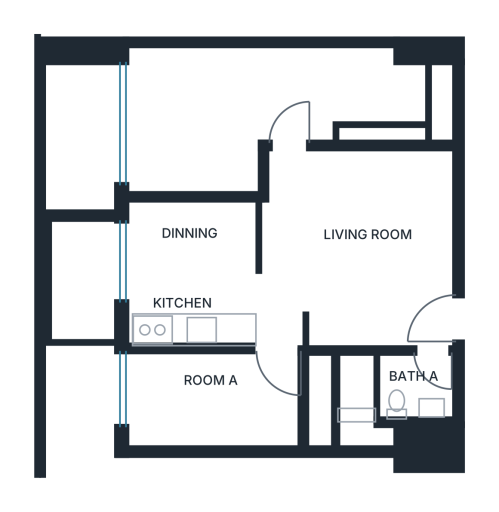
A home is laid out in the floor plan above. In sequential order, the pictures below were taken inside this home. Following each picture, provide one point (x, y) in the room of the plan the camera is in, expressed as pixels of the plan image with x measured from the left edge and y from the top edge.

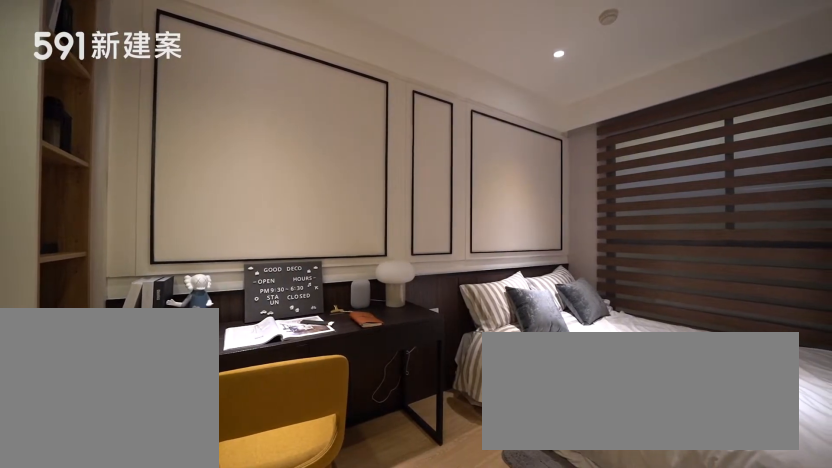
(228, 400)
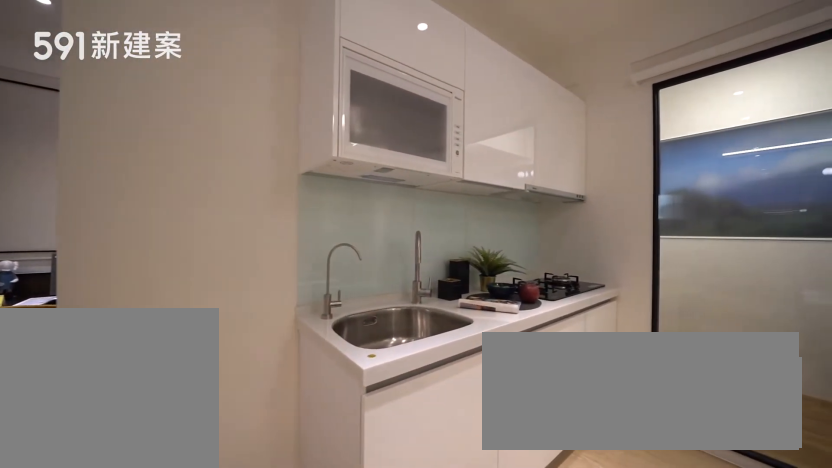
(186, 313)
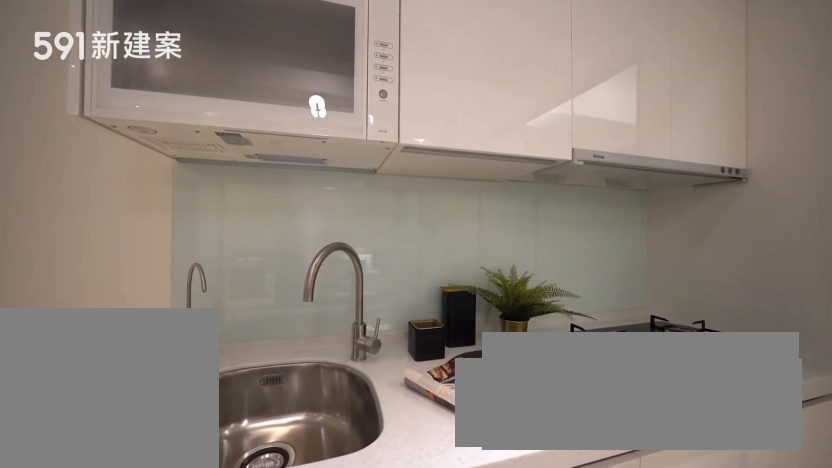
(186, 313)
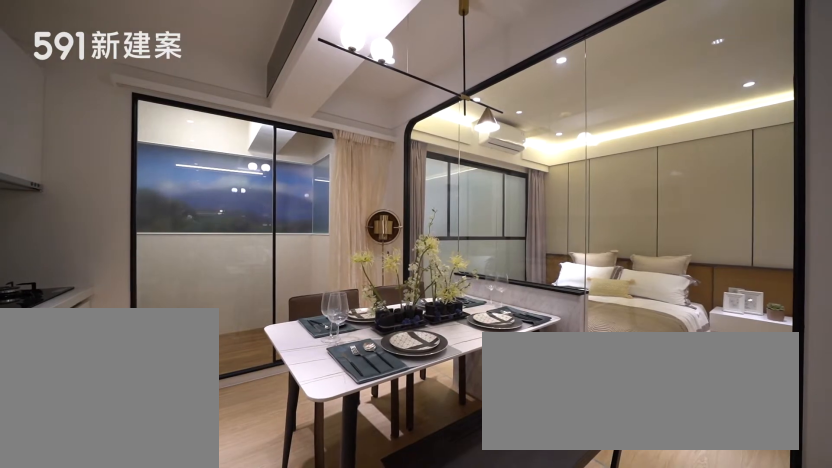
(191, 245)
